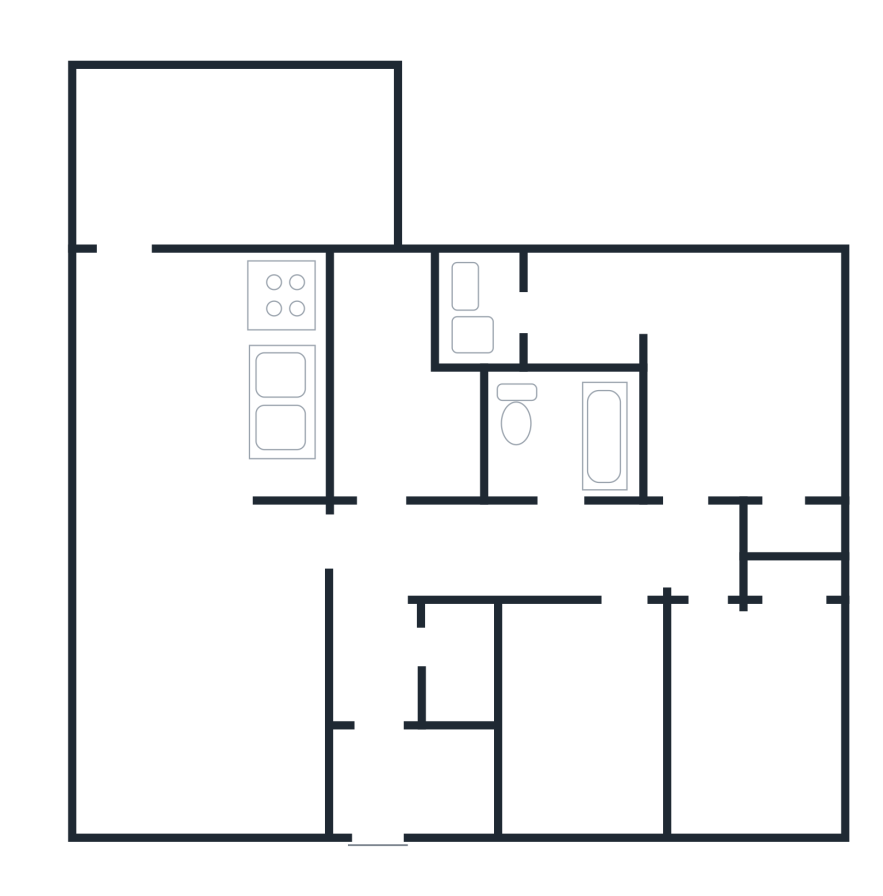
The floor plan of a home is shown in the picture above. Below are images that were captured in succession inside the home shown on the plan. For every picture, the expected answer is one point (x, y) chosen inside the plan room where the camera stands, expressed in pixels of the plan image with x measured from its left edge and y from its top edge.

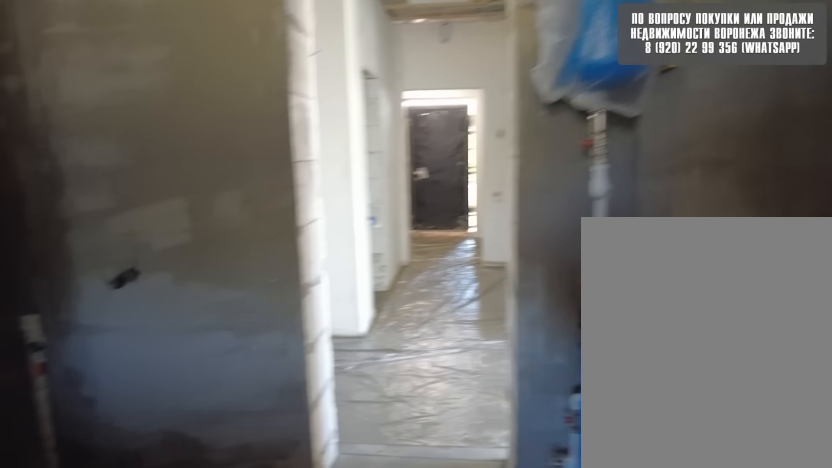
(414, 438)
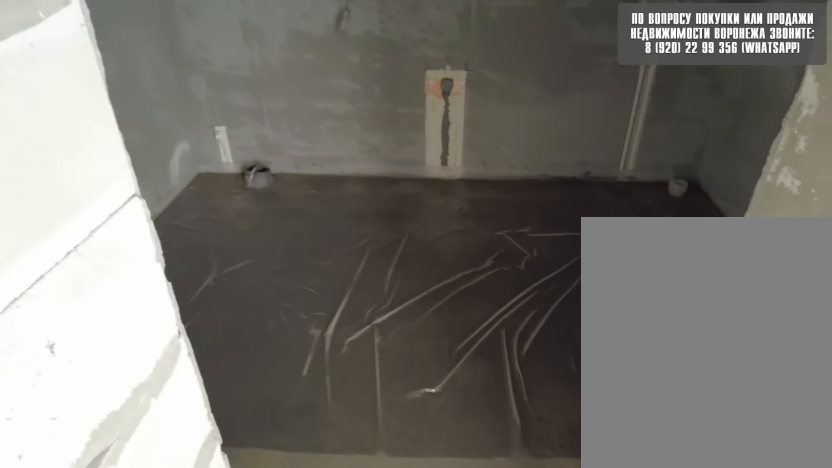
(586, 580)
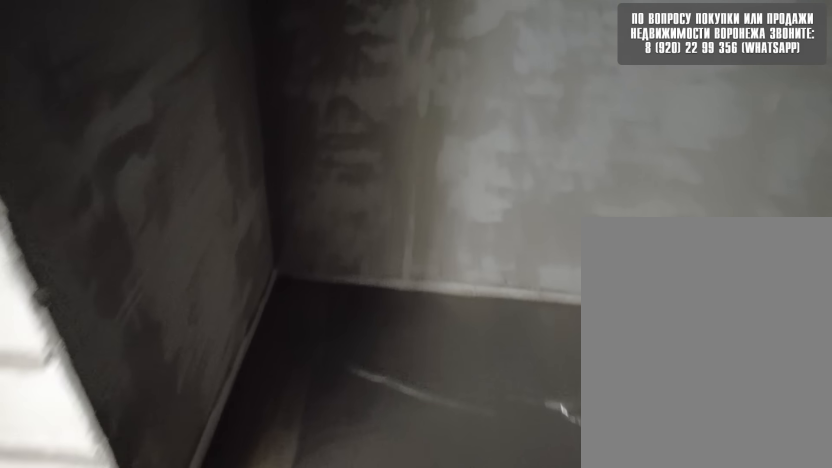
(587, 580)
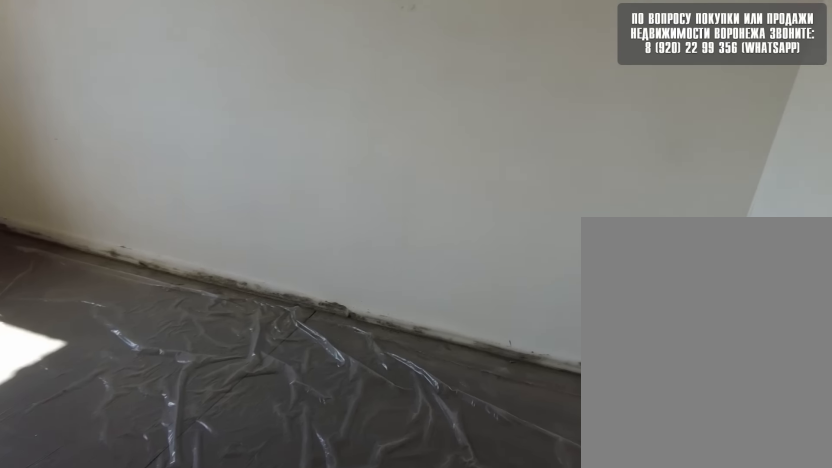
(611, 708)
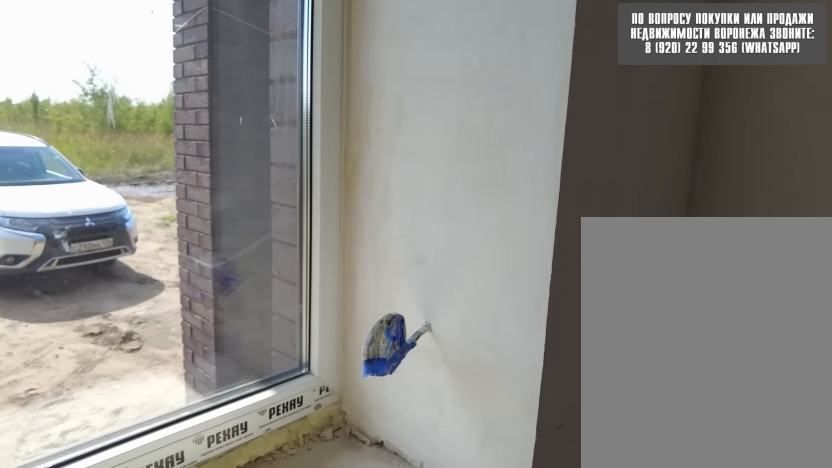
(611, 708)
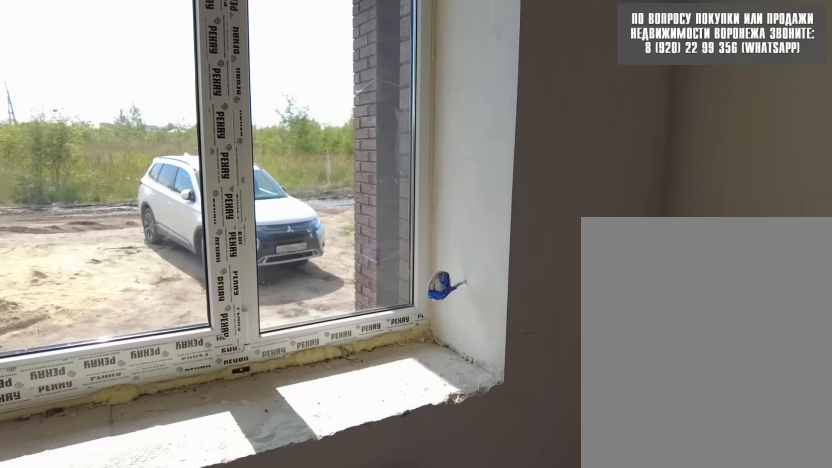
(610, 708)
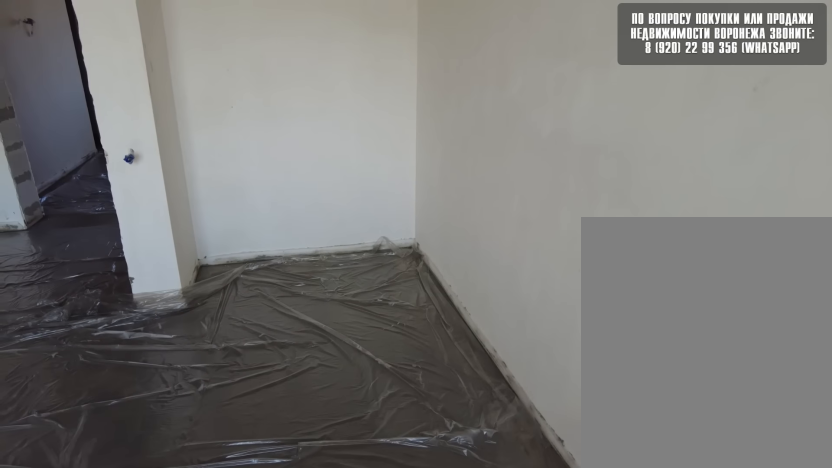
(732, 708)
